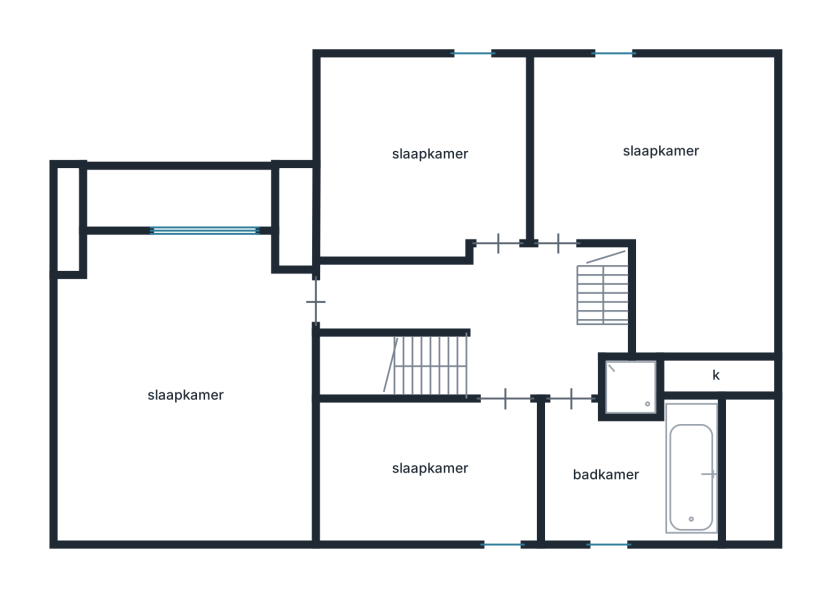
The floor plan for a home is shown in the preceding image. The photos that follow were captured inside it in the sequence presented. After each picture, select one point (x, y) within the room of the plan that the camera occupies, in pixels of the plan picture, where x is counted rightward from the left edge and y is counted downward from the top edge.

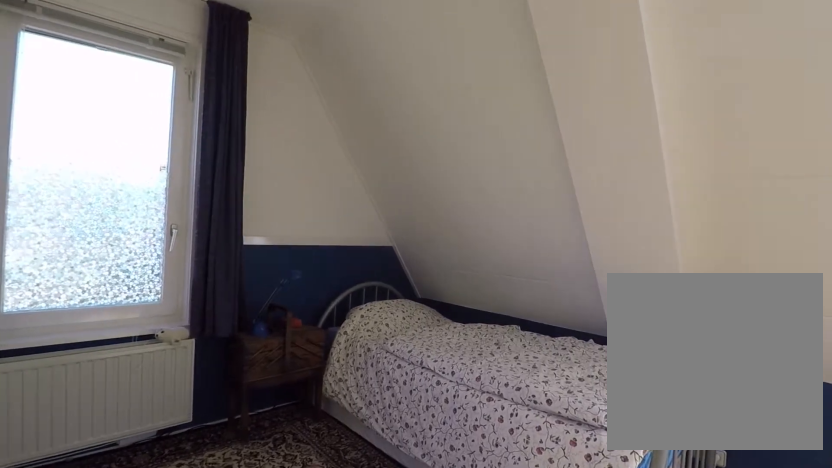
(652, 206)
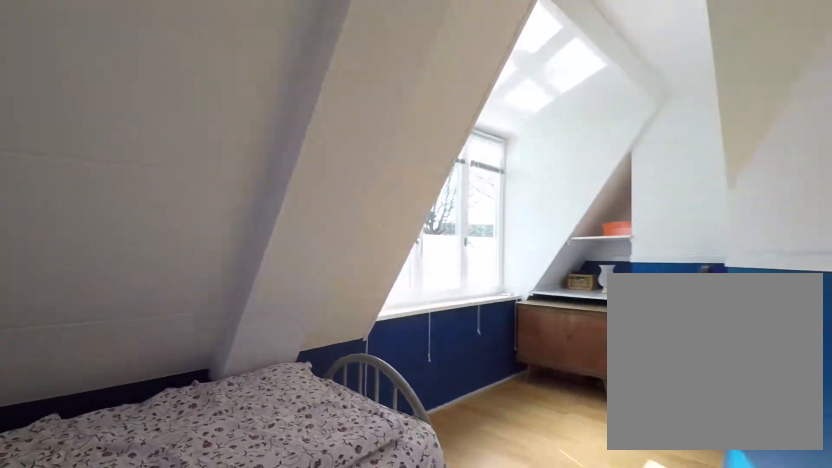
(652, 206)
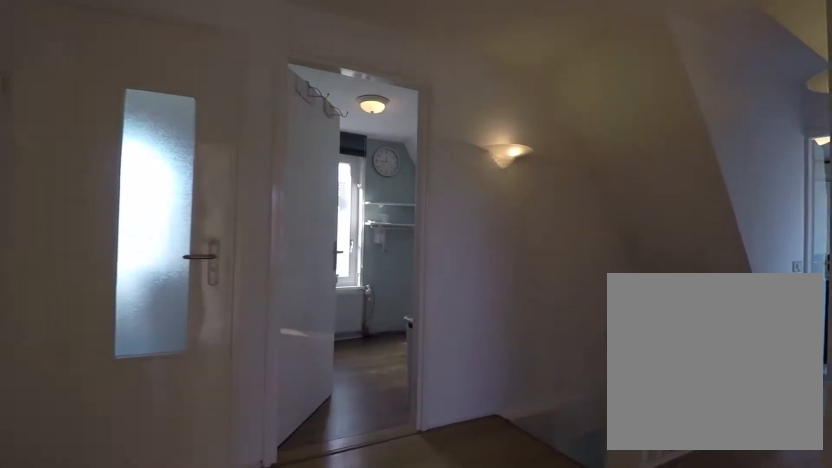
(489, 316)
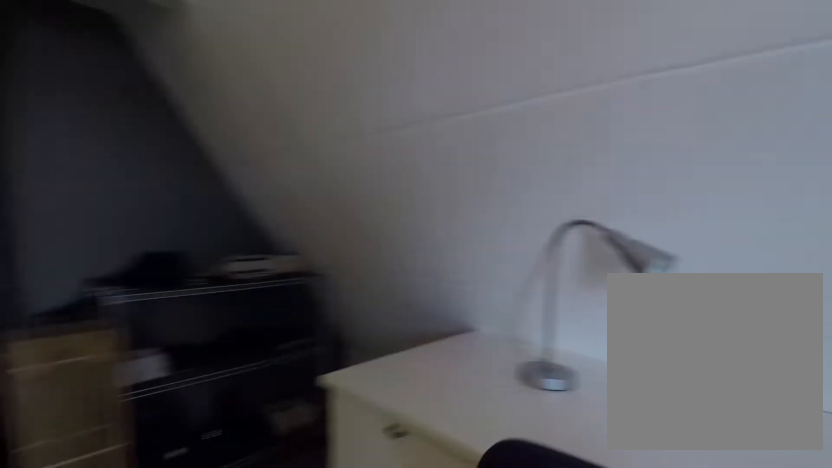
(422, 159)
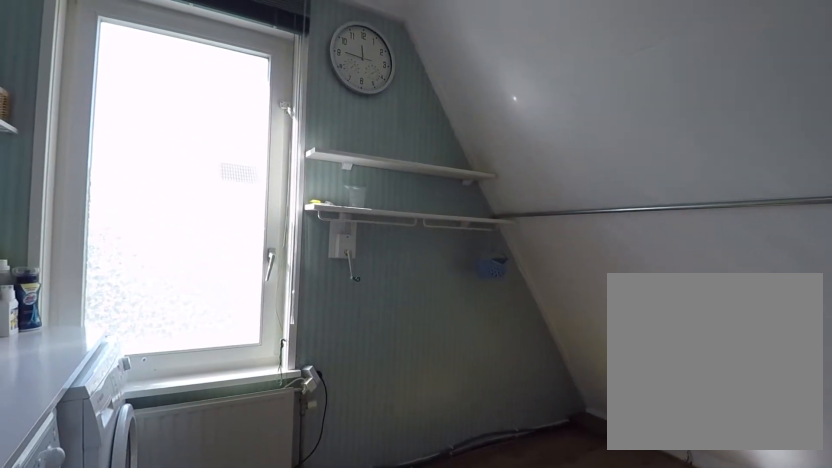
(431, 472)
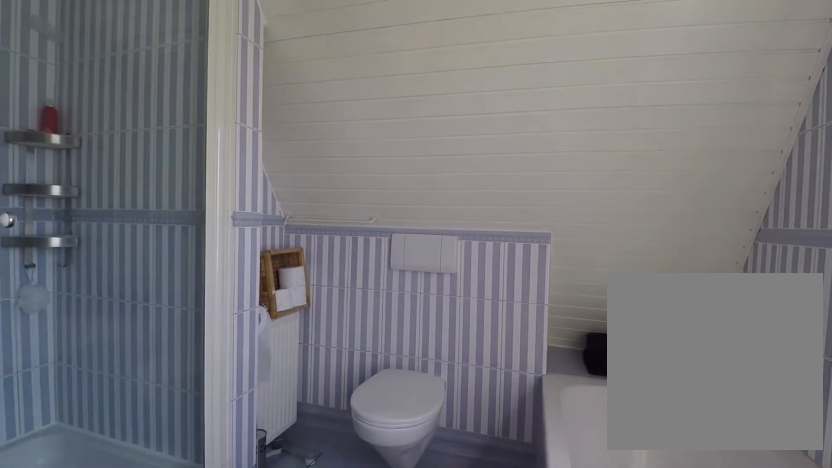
(632, 463)
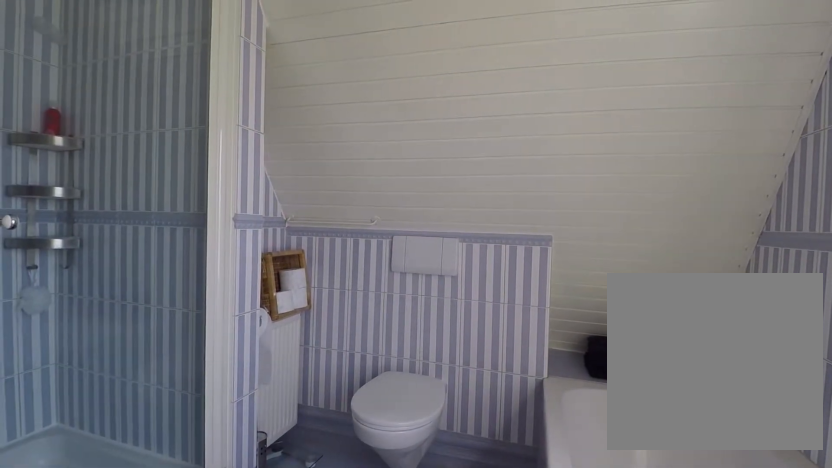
(632, 463)
